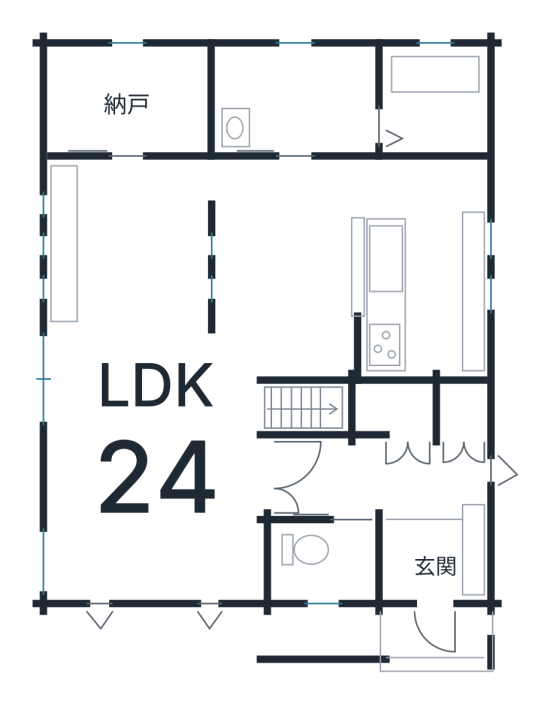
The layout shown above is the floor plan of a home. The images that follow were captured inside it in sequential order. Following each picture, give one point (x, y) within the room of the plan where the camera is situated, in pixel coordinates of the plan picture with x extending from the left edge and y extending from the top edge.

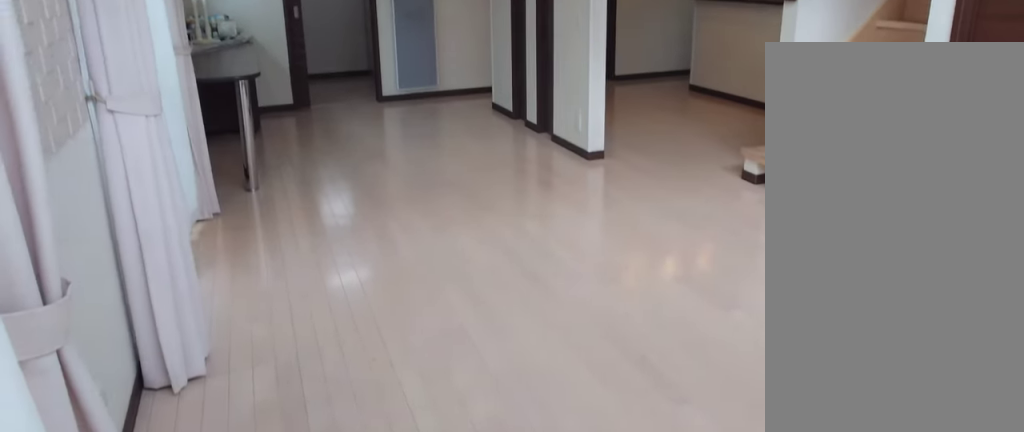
(161, 390)
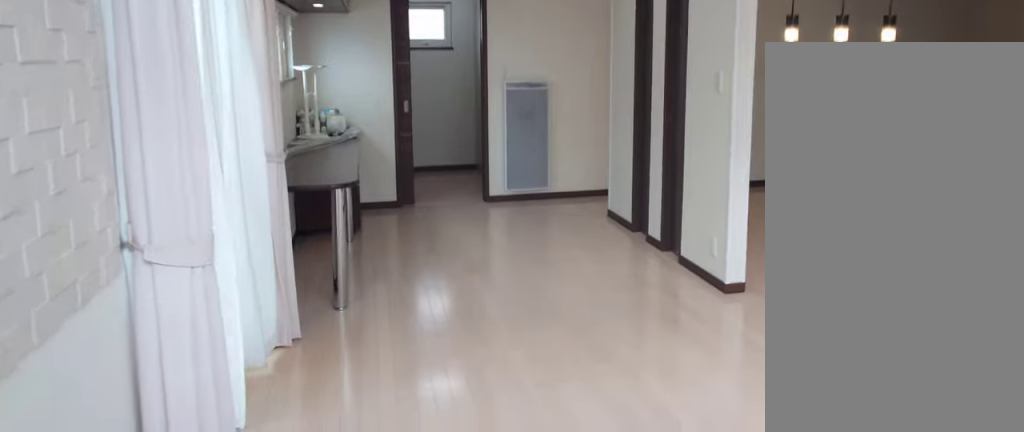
(161, 390)
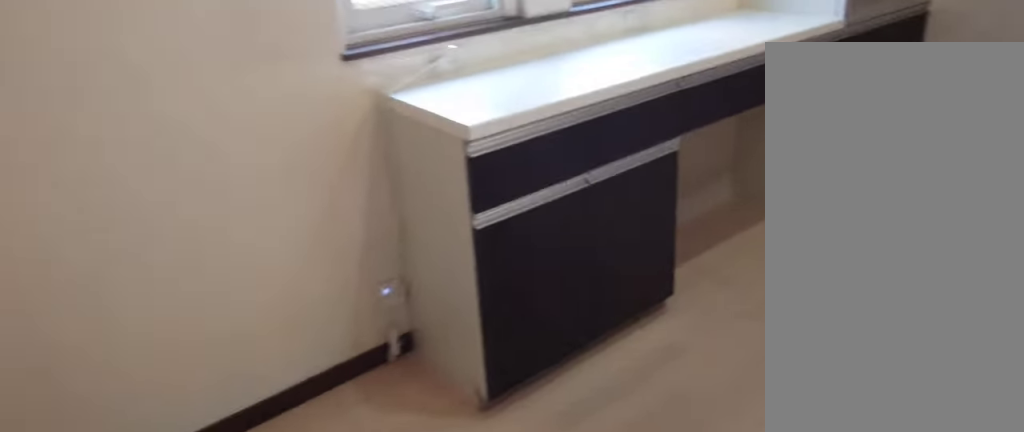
(416, 292)
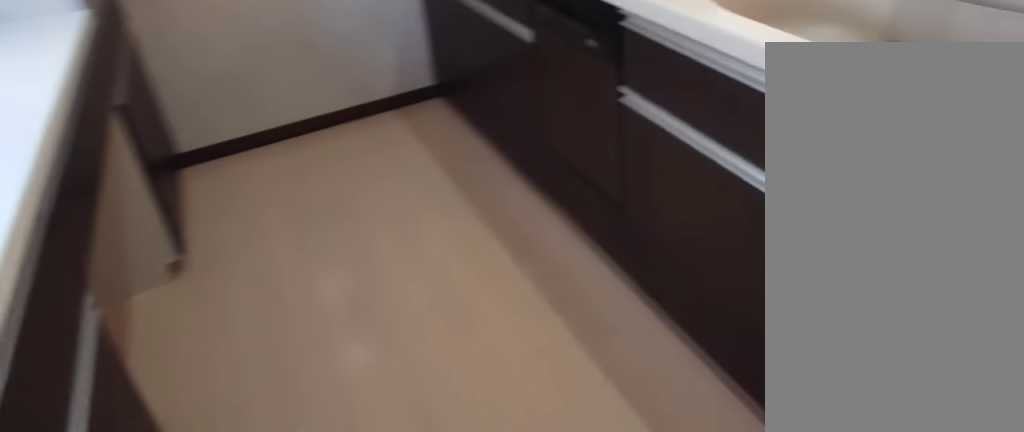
(416, 292)
